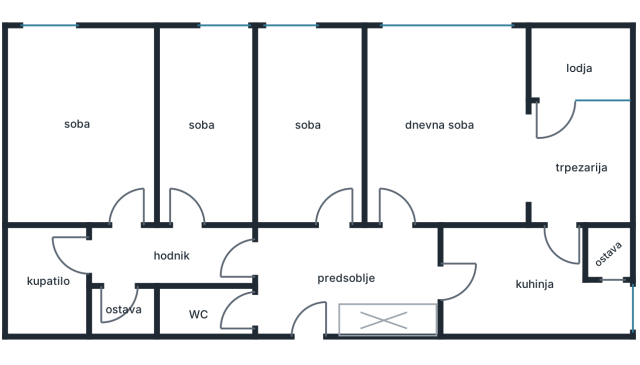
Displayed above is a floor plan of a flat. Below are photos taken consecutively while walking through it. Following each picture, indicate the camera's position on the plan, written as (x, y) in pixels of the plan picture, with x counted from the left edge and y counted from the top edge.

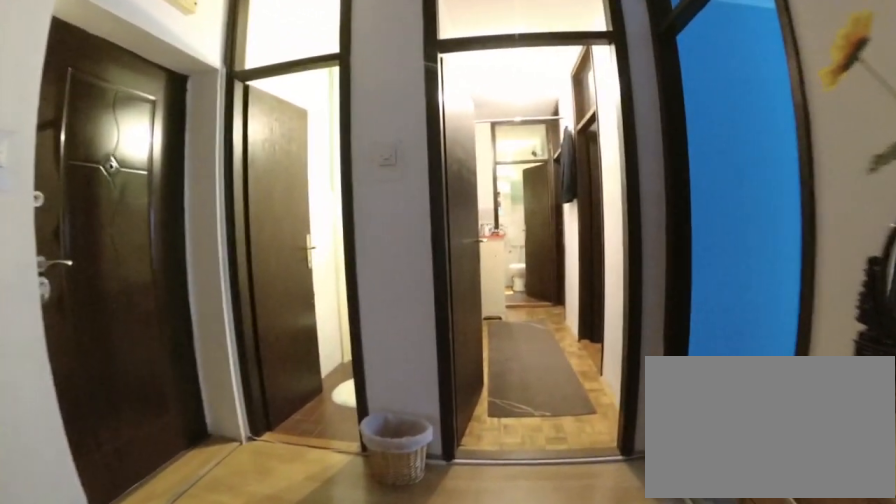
(388, 259)
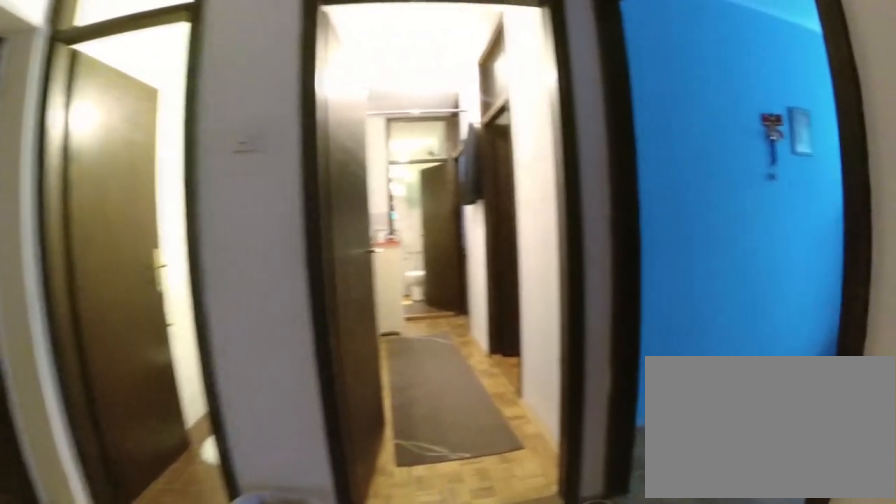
(377, 259)
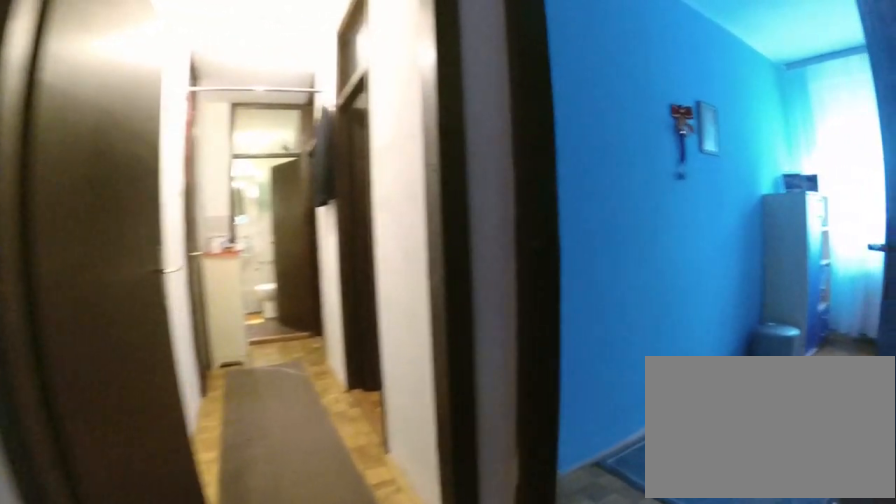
(357, 260)
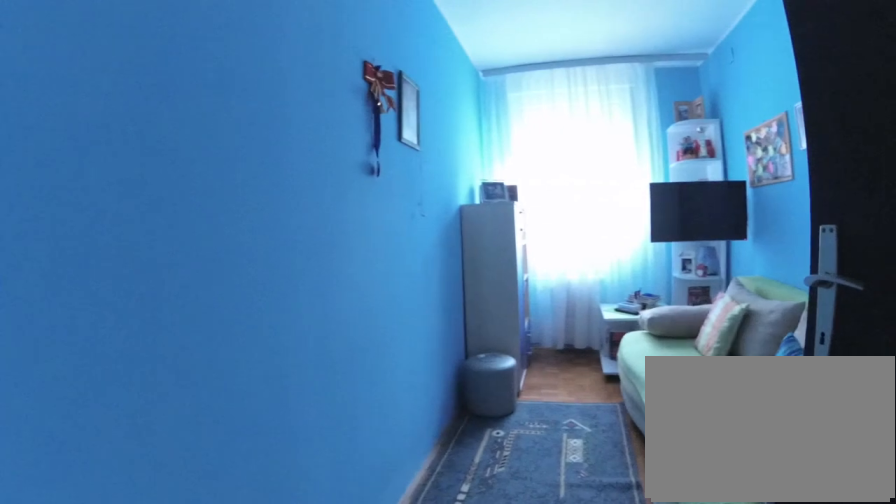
(333, 235)
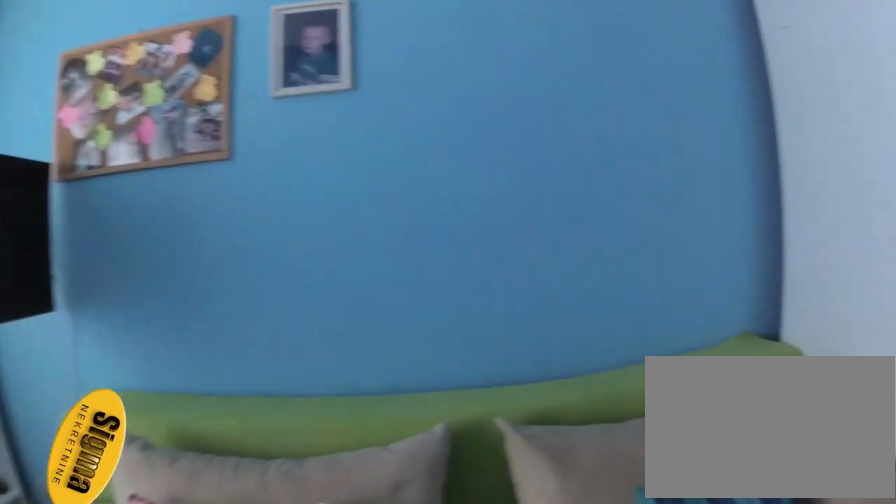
(320, 119)
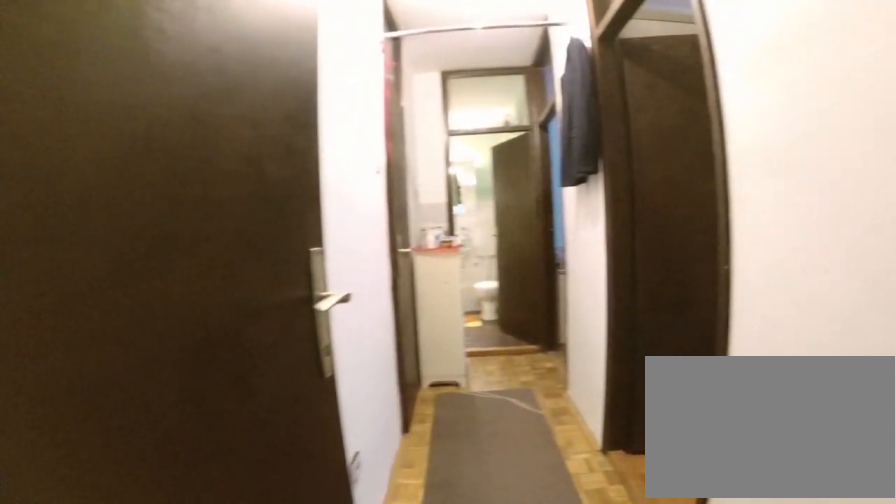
(303, 261)
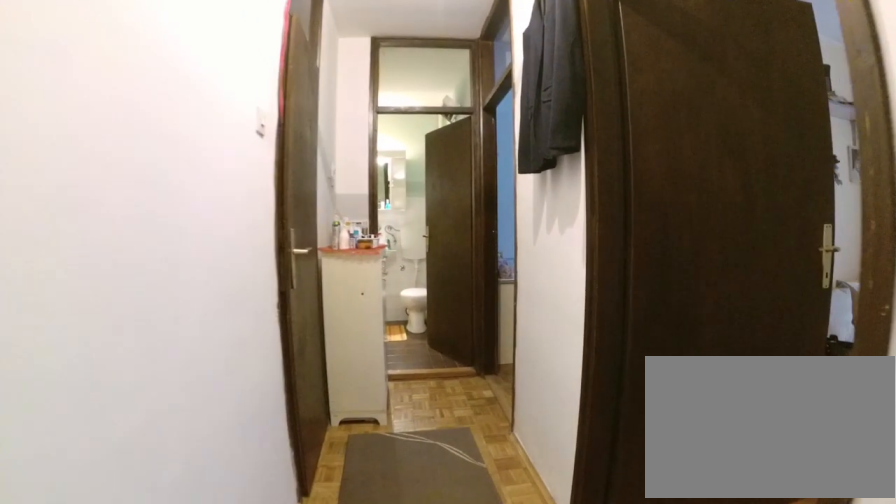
(272, 260)
